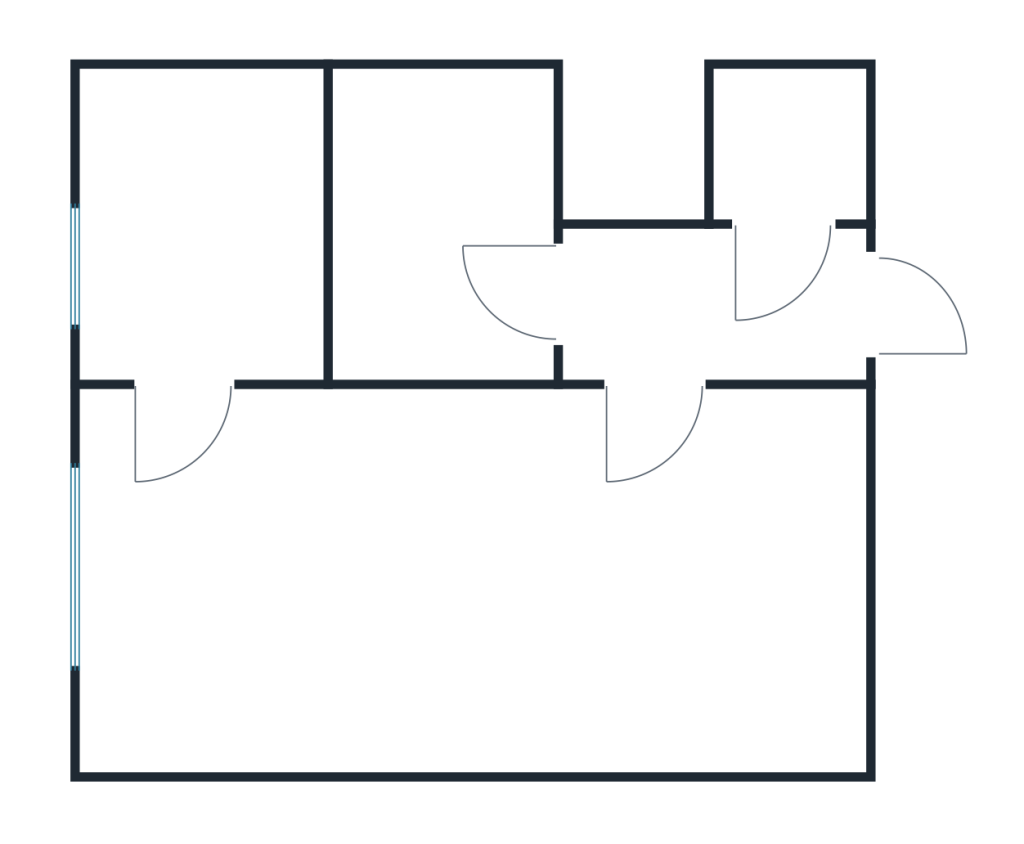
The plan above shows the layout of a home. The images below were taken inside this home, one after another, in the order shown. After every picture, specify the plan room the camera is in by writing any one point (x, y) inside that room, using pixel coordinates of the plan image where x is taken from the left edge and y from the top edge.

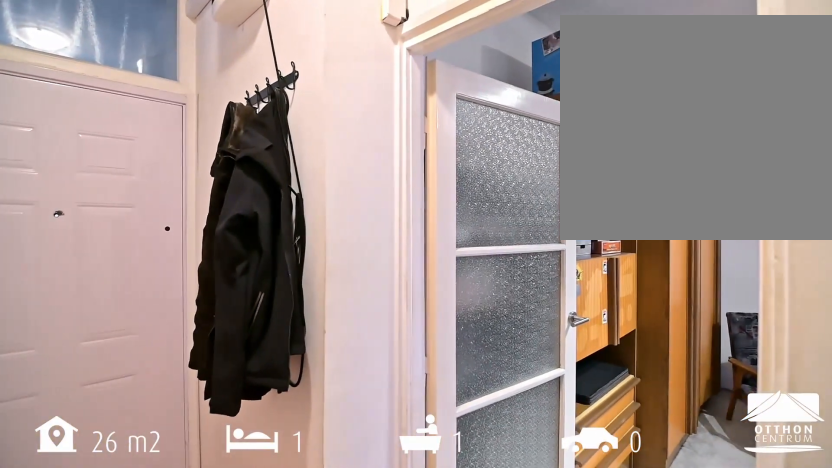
(707, 307)
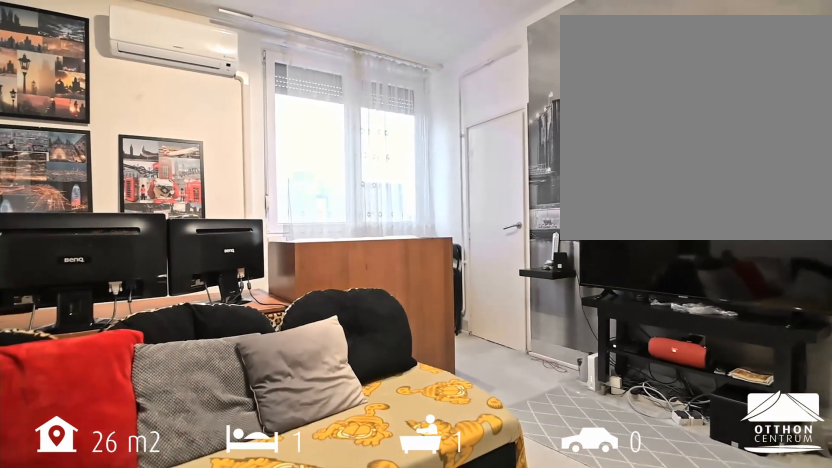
(467, 586)
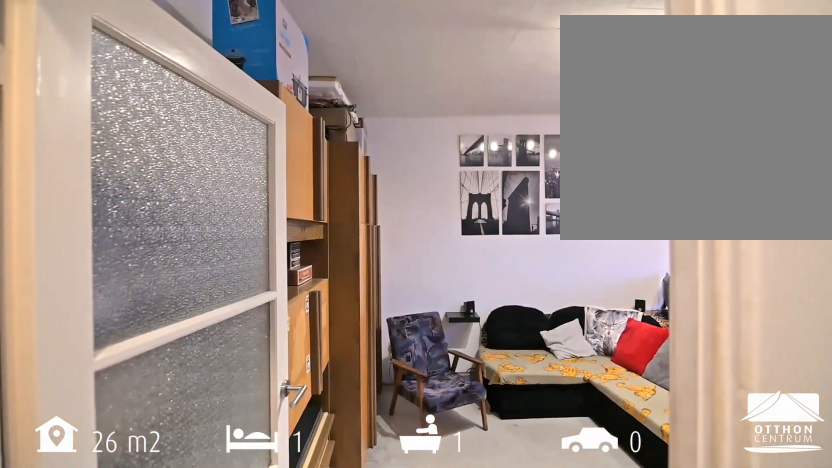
(649, 381)
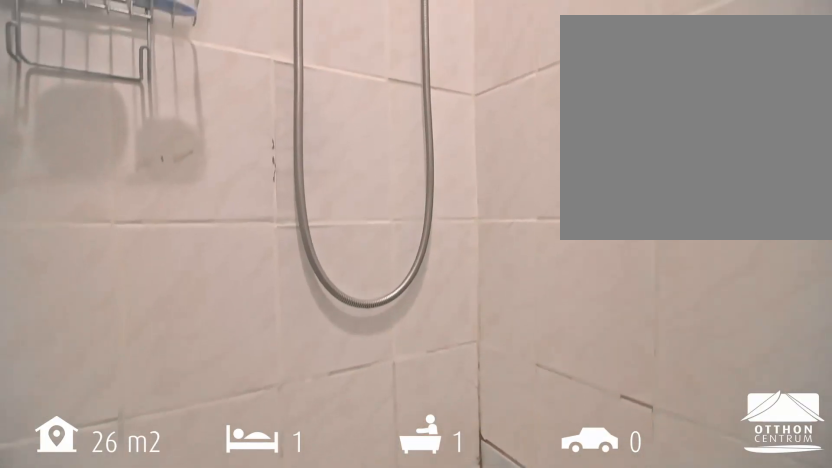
(441, 237)
